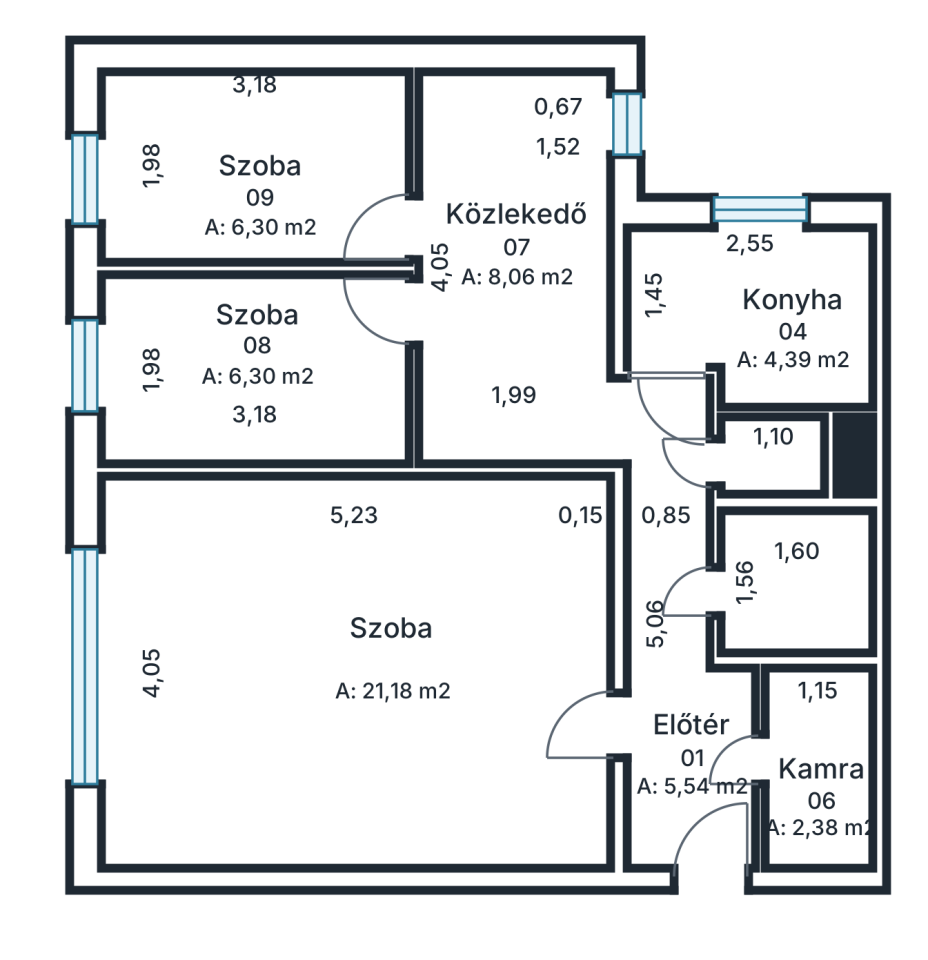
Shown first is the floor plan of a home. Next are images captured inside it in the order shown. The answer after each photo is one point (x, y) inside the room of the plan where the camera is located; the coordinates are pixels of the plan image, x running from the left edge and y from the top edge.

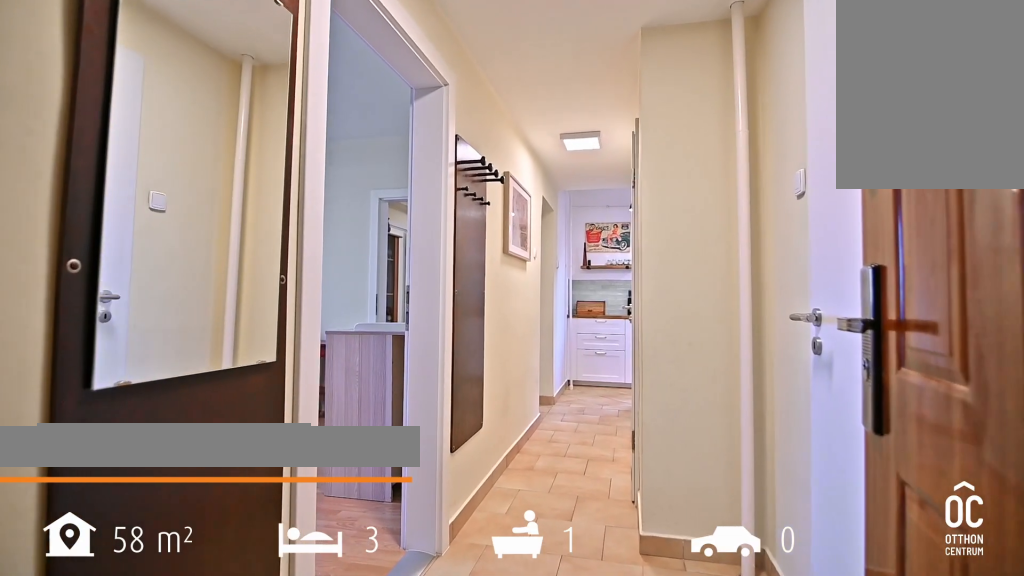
(695, 790)
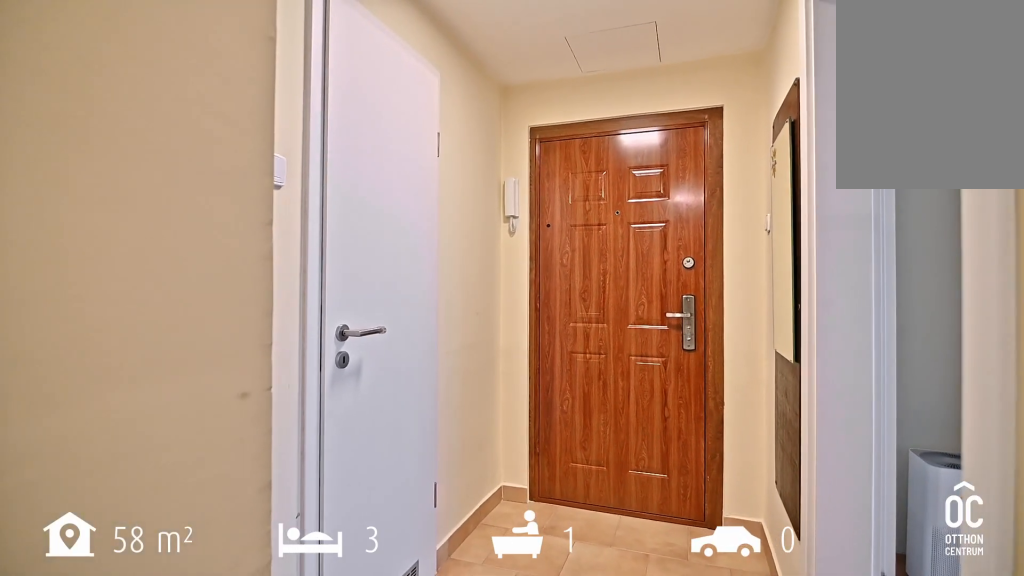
(695, 790)
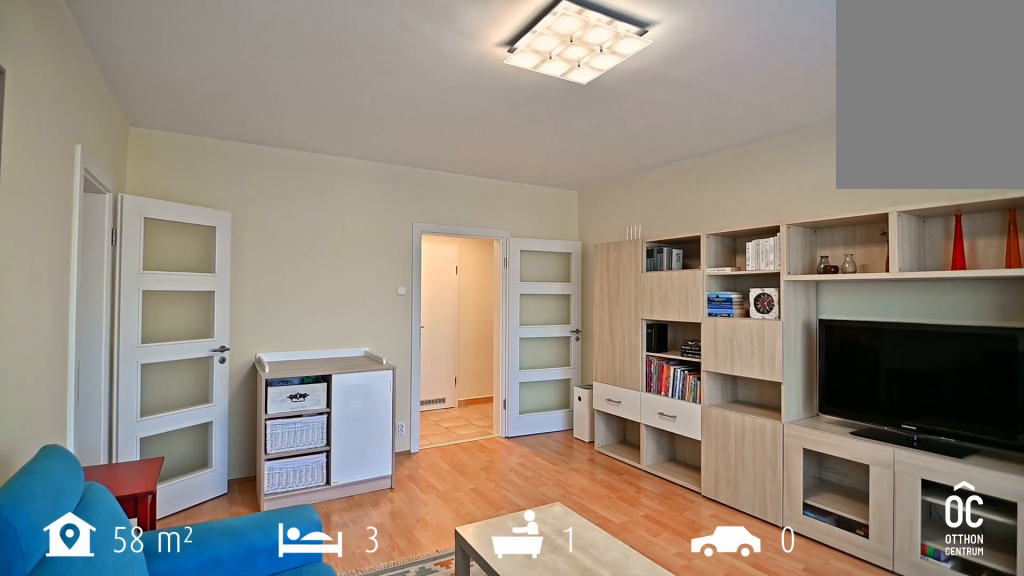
(365, 646)
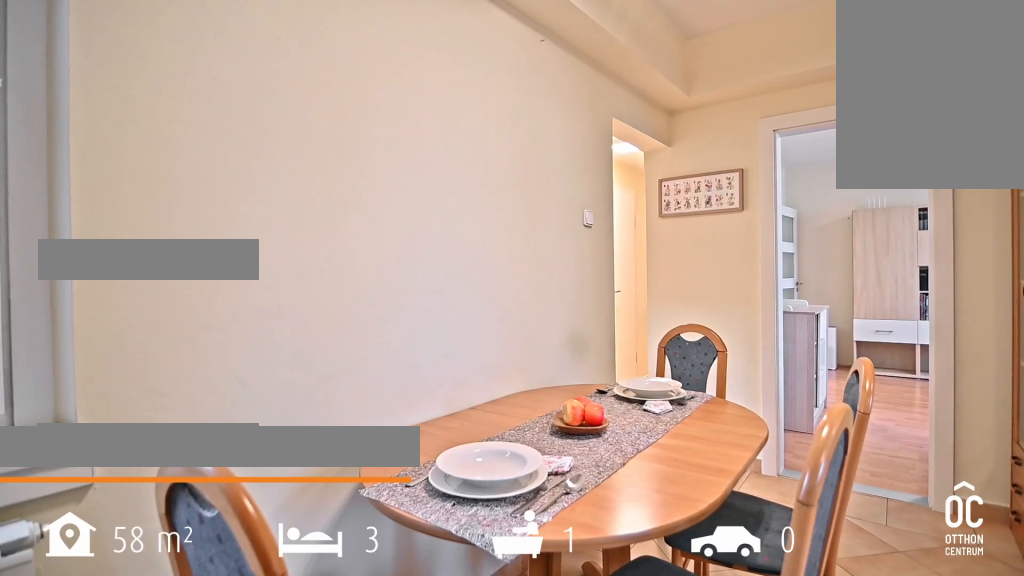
(526, 286)
